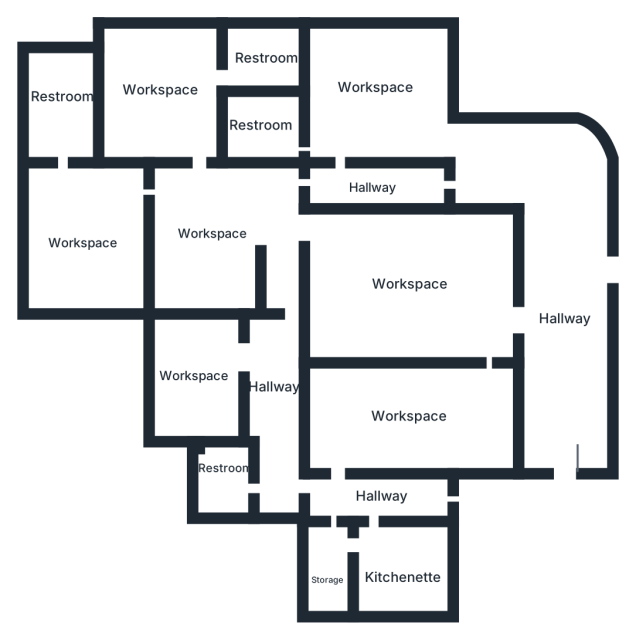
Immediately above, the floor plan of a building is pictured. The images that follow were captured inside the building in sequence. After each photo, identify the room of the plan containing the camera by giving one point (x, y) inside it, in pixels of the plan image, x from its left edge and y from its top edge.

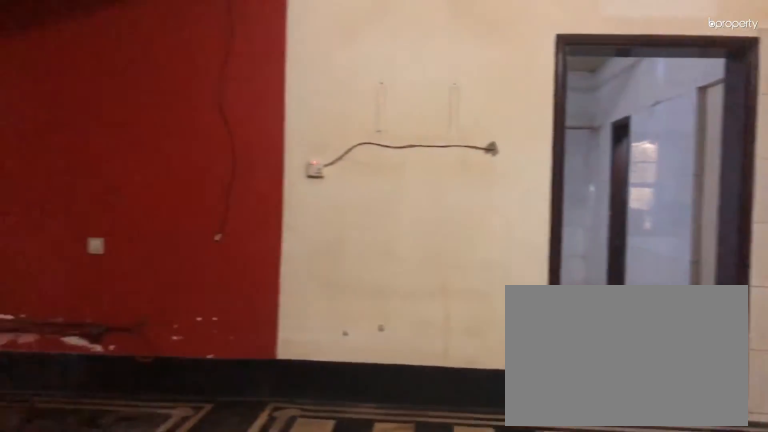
(219, 245)
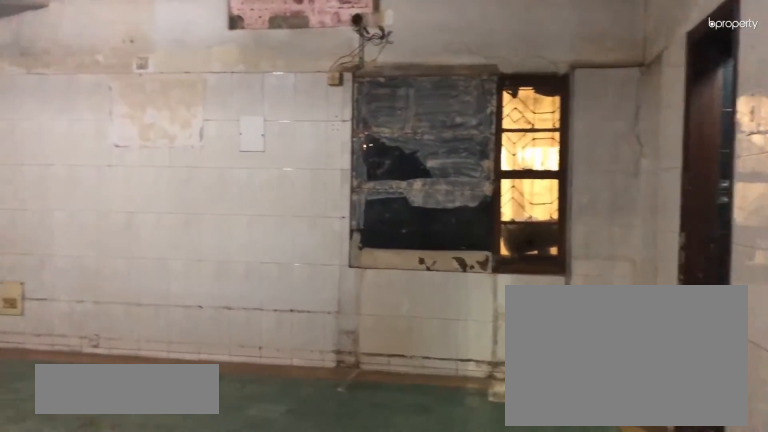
(85, 233)
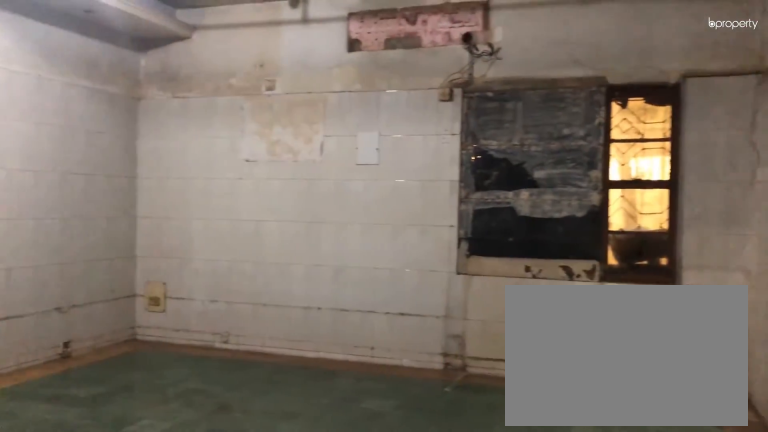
(85, 233)
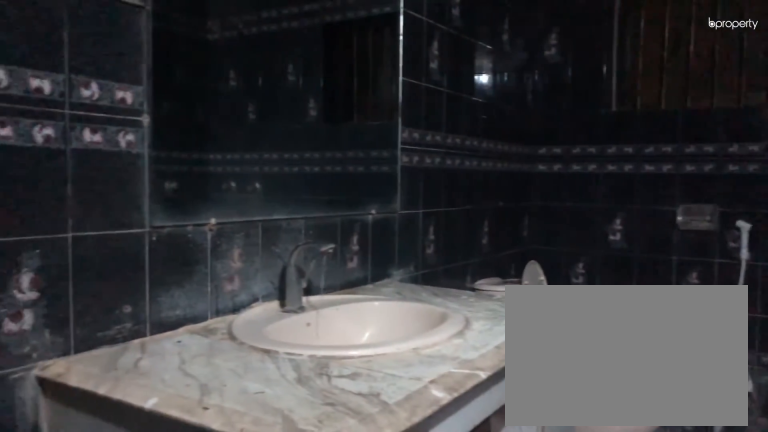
(59, 101)
